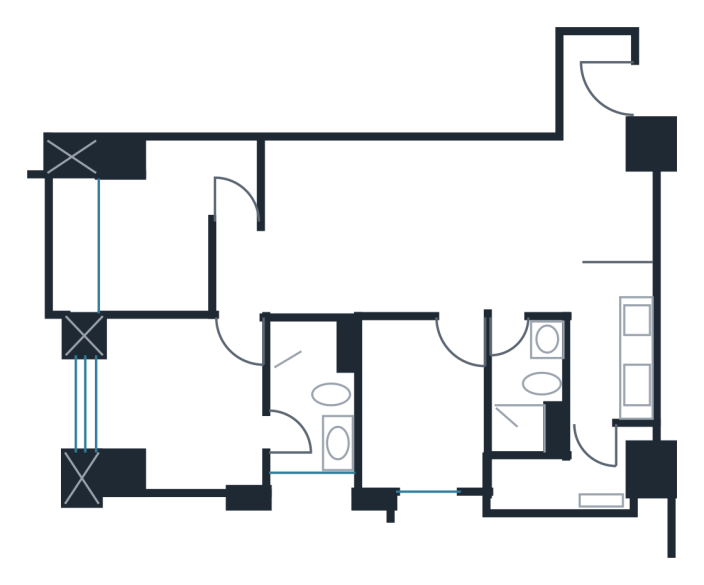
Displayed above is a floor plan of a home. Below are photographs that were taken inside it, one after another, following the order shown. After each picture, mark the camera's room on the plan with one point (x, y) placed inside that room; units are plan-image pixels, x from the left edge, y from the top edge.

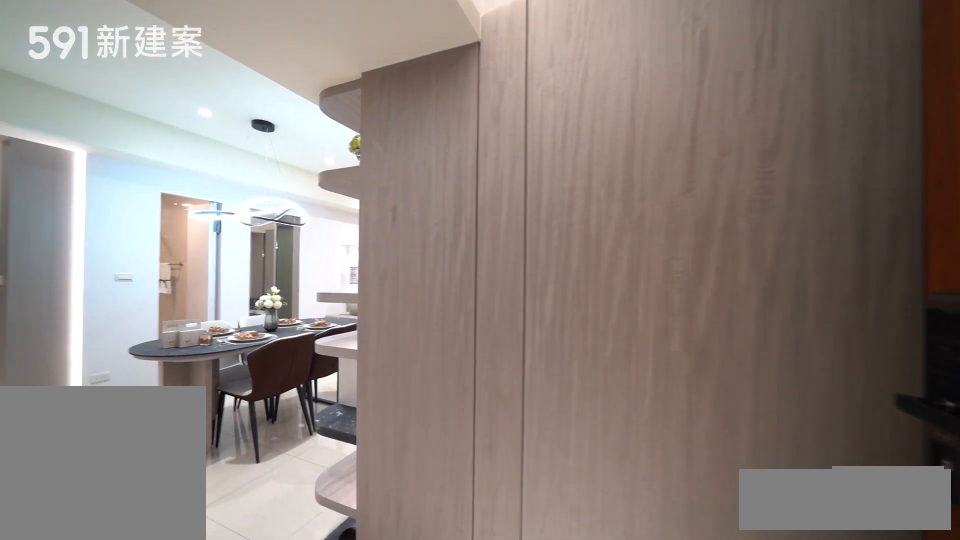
(605, 148)
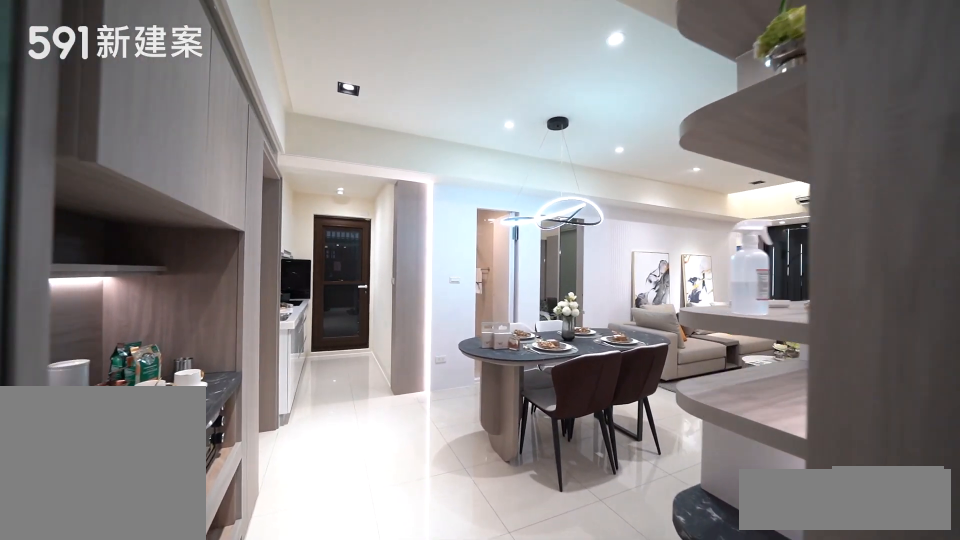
(605, 148)
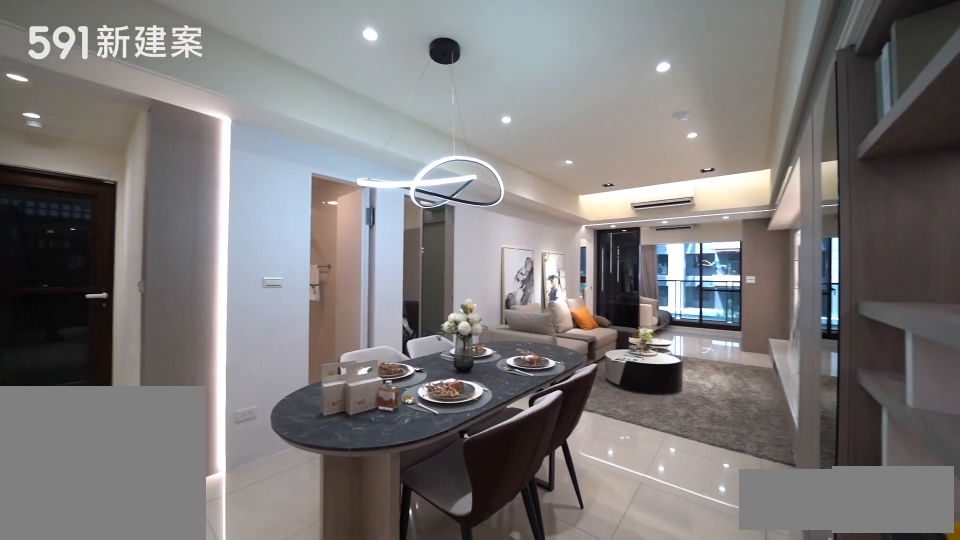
(487, 219)
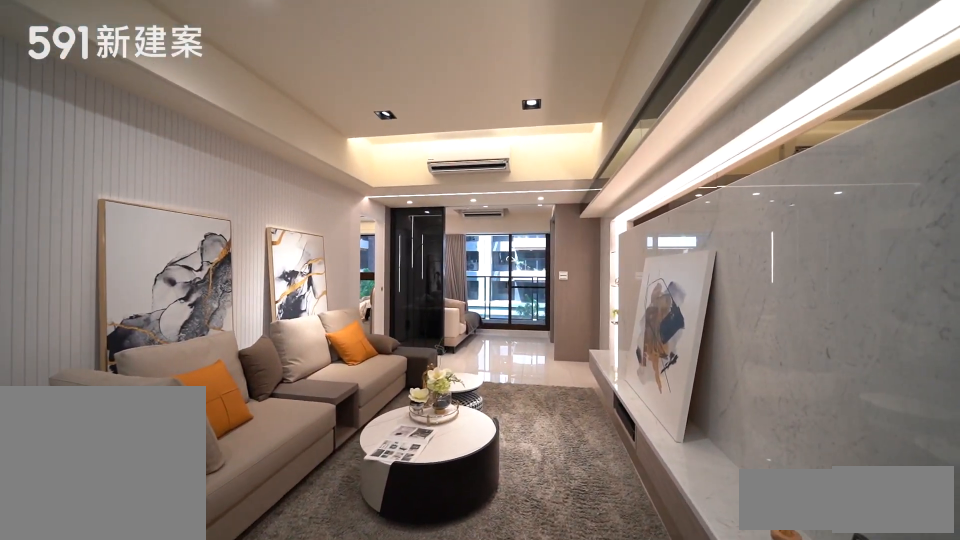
(343, 225)
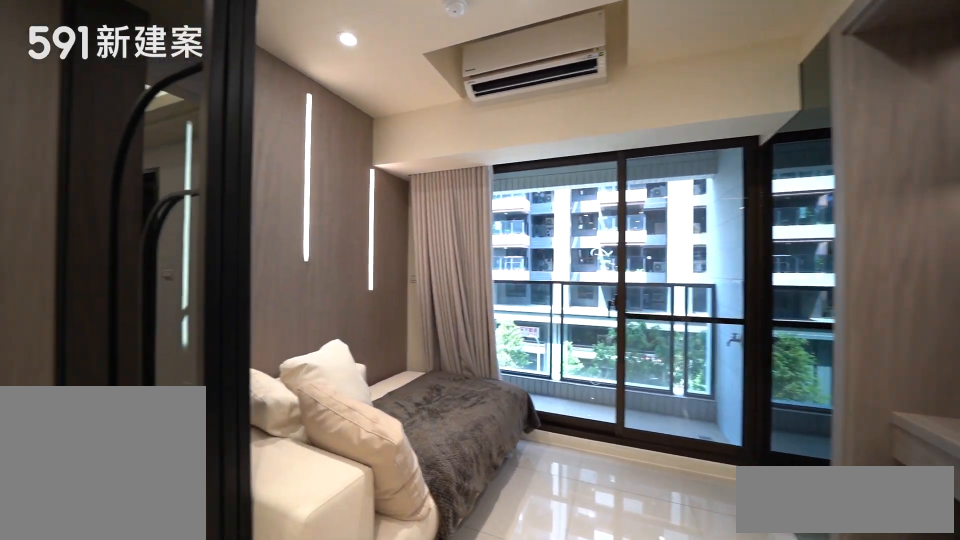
(176, 225)
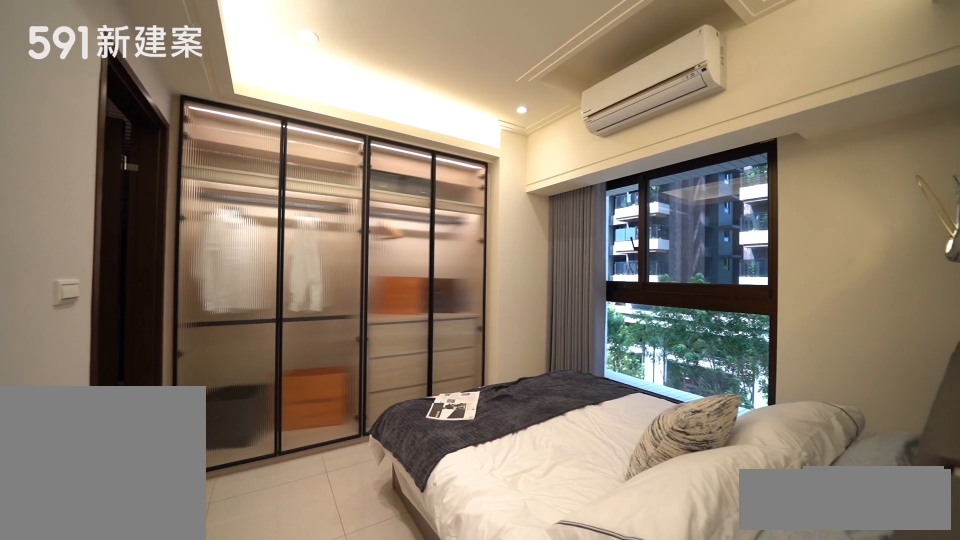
(177, 408)
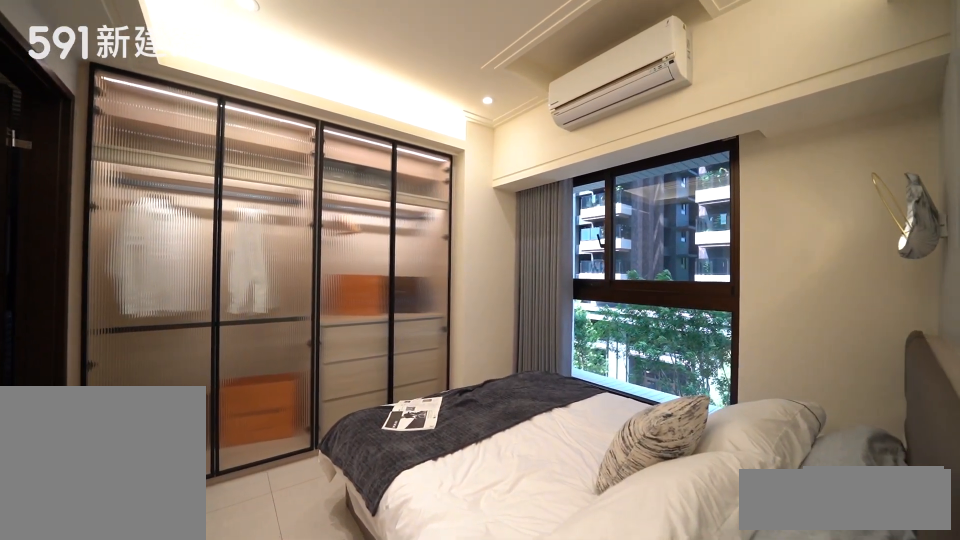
(177, 408)
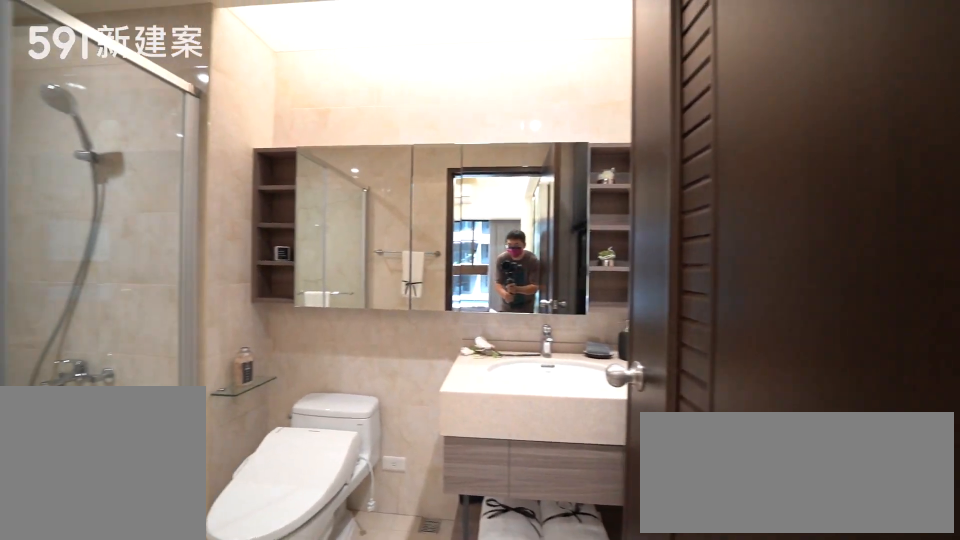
(310, 402)
